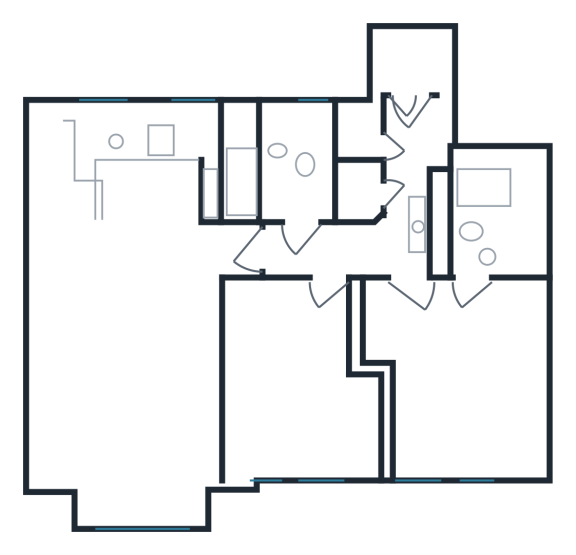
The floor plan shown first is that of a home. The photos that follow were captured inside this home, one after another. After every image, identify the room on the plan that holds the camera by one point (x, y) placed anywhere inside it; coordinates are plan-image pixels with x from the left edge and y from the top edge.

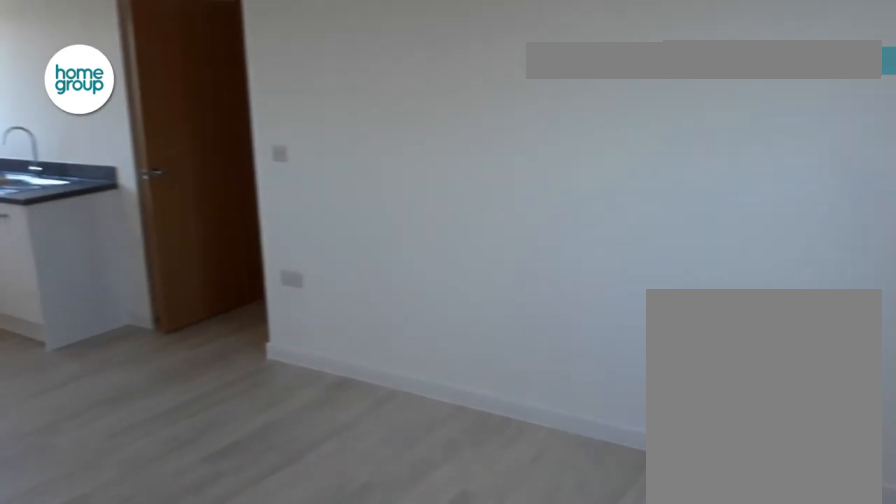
(60, 176)
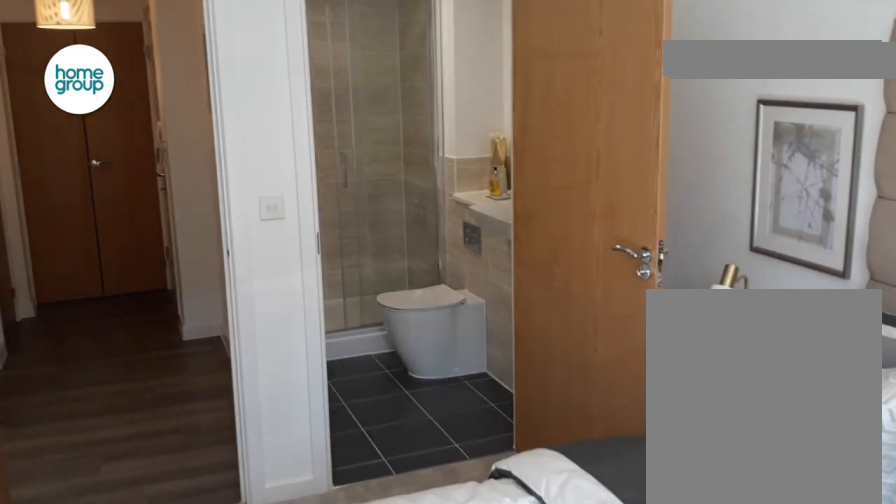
(453, 368)
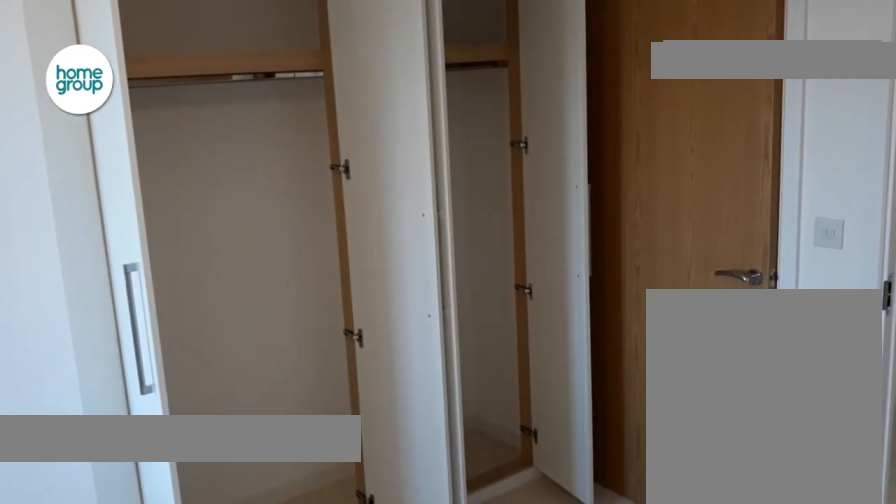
(453, 368)
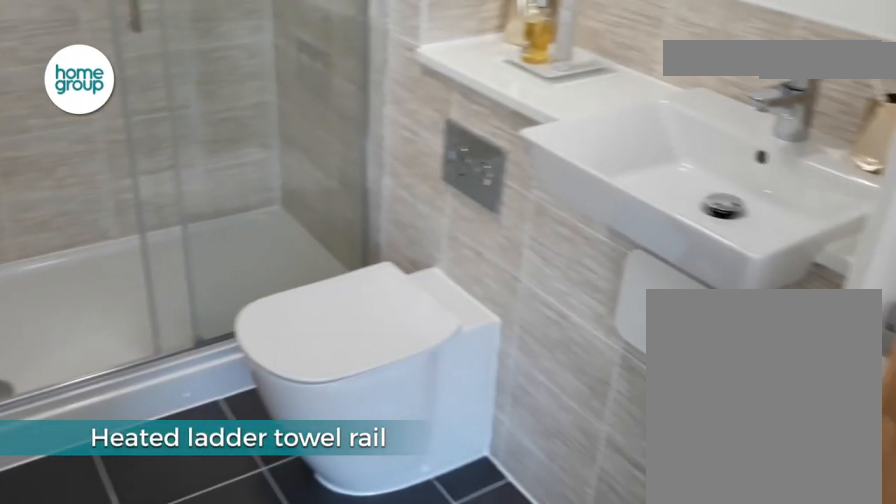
(491, 227)
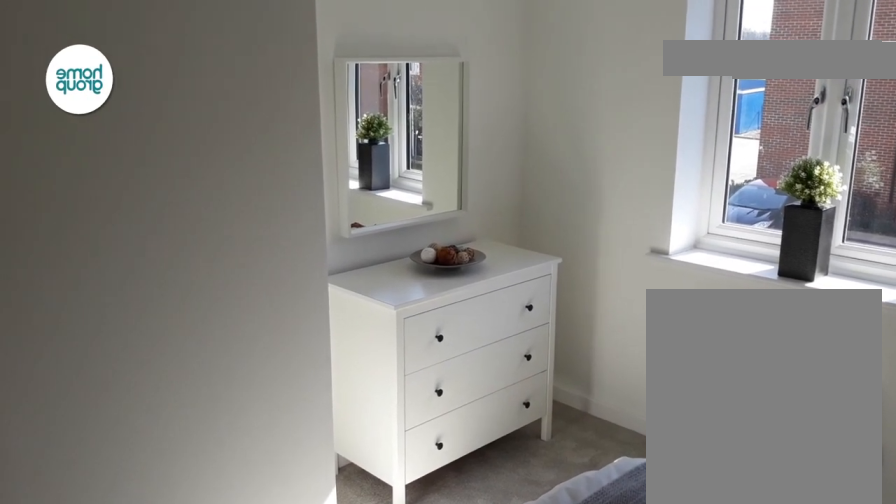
(299, 376)
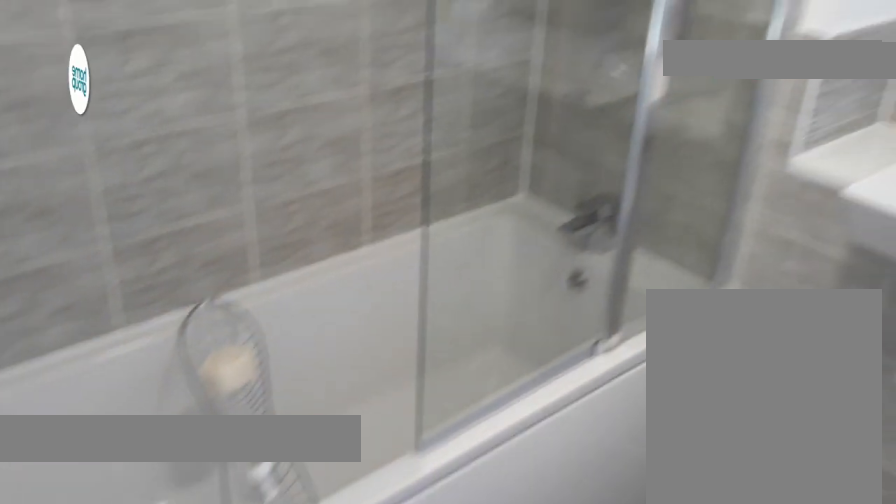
(280, 171)
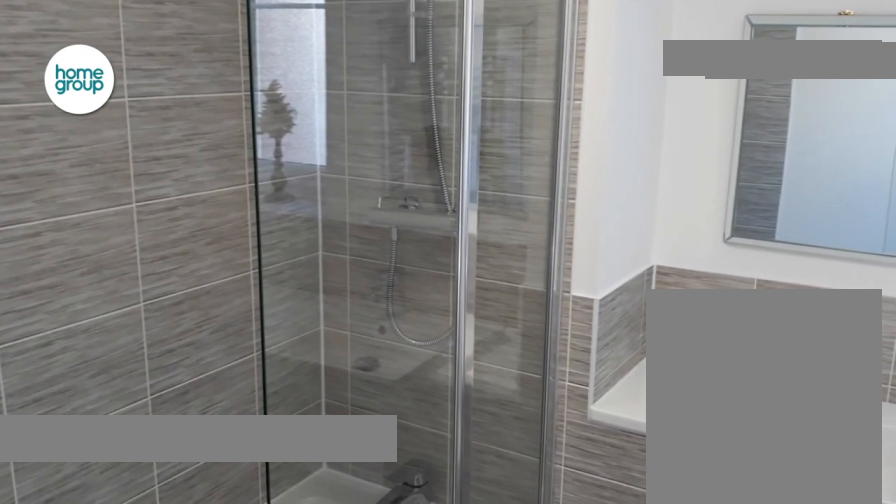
(280, 171)
